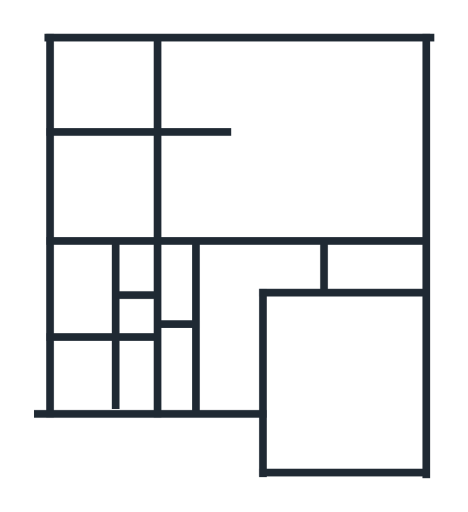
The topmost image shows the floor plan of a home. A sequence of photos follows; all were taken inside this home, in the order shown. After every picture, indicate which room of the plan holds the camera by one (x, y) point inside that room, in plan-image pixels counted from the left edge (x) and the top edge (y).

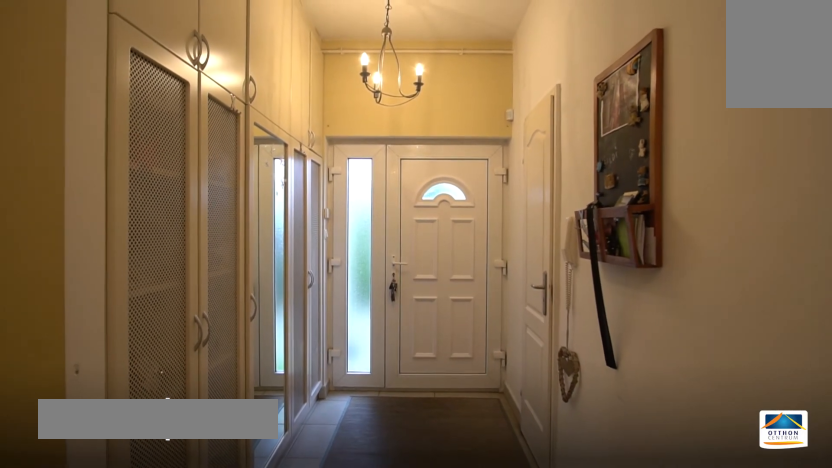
(226, 333)
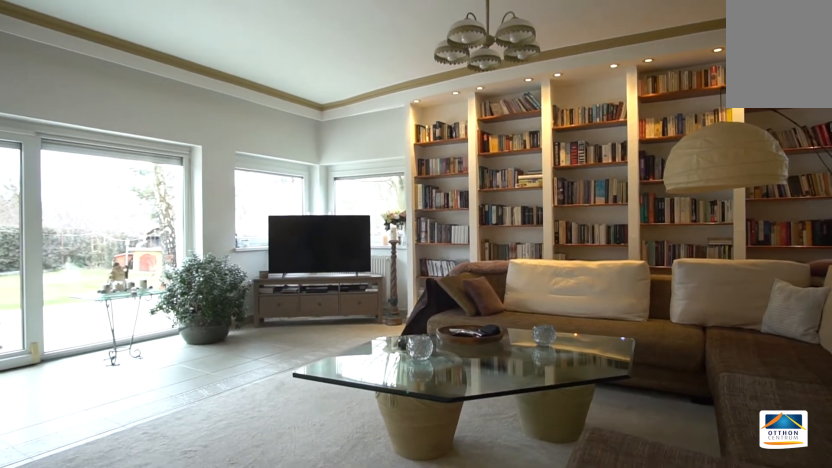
(303, 144)
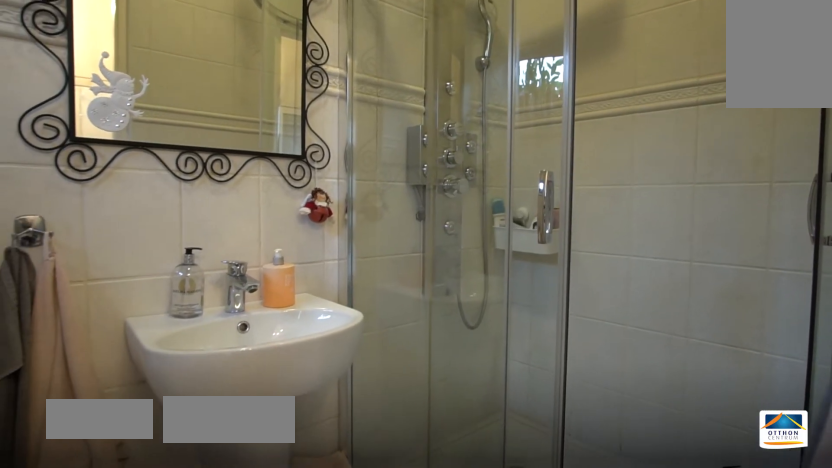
(181, 359)
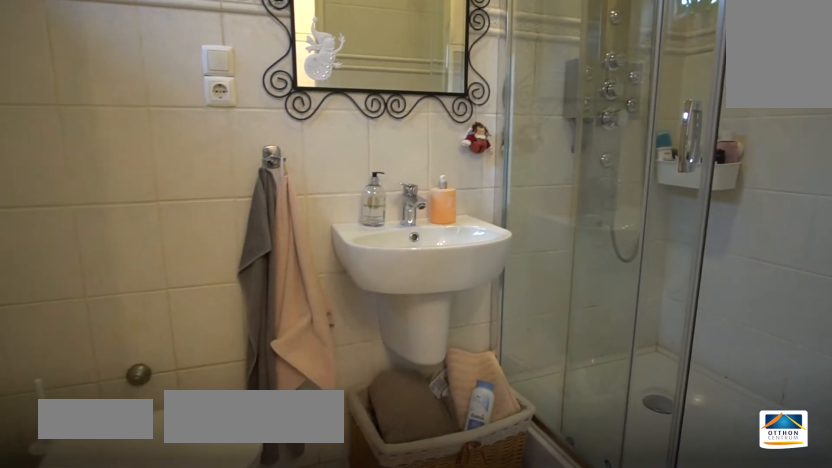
(181, 359)
